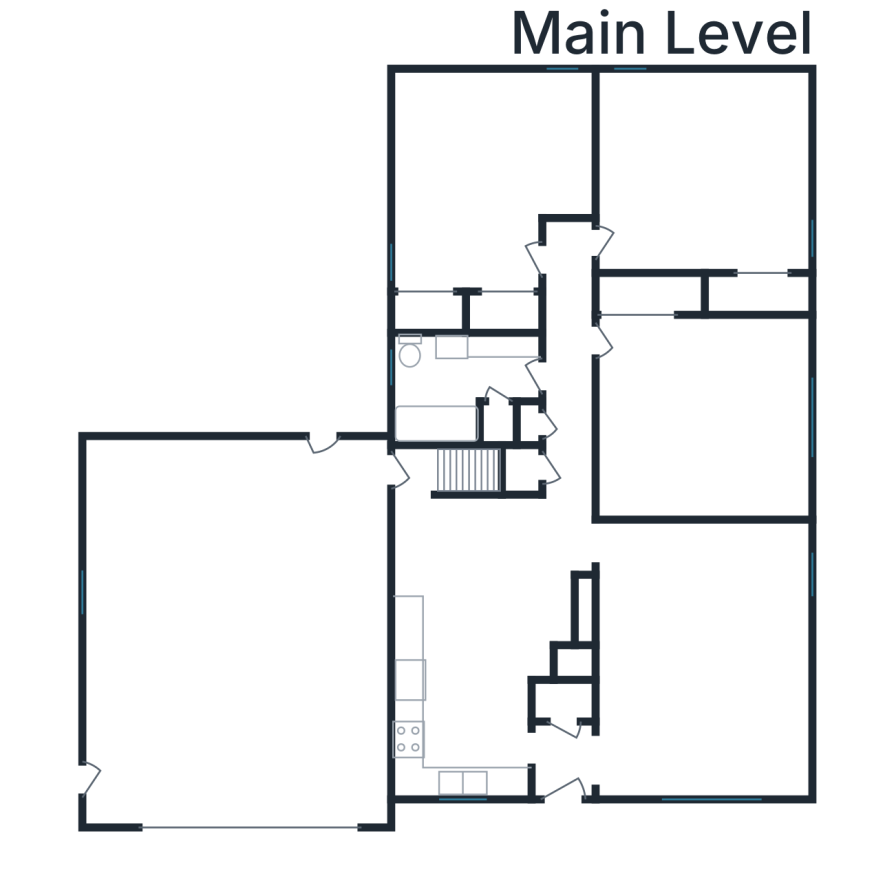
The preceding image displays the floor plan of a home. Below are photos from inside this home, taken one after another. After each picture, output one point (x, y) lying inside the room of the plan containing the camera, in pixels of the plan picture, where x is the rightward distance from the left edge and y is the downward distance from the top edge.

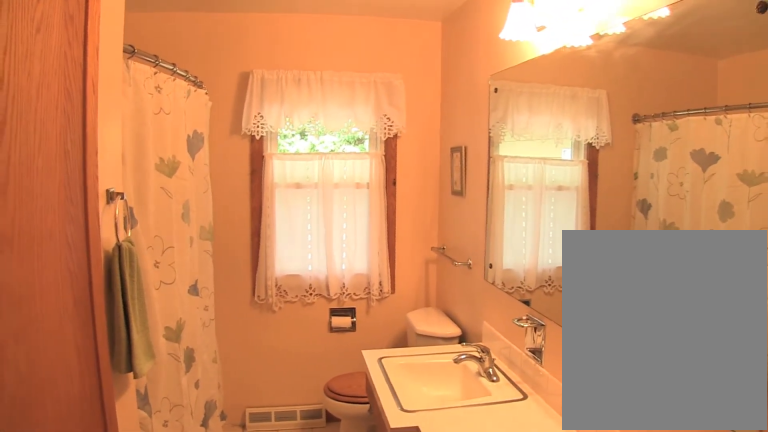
(459, 383)
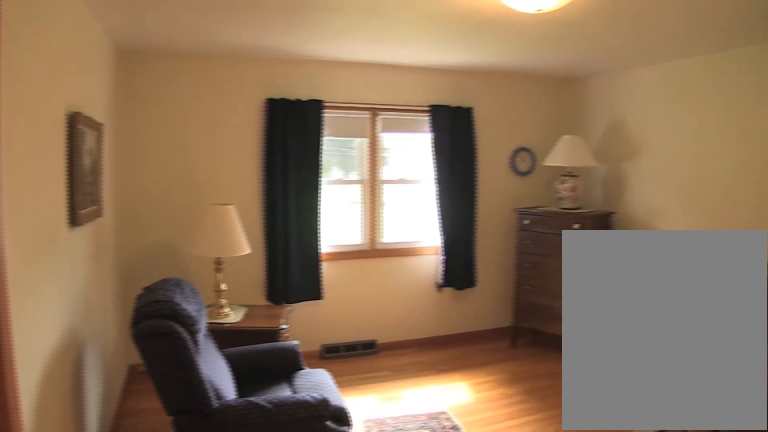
(699, 419)
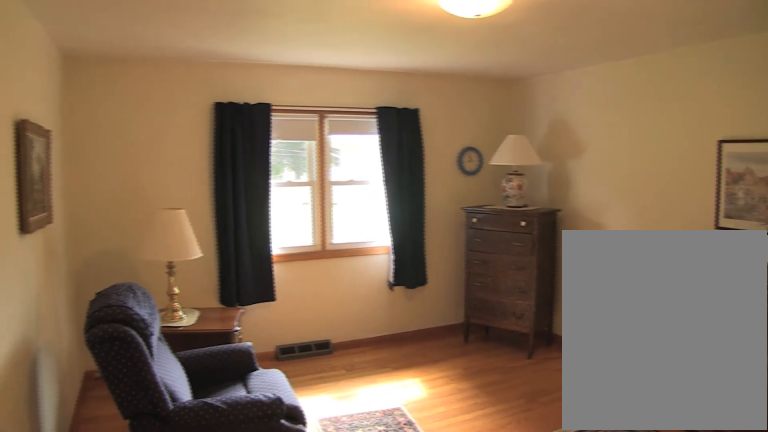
(699, 419)
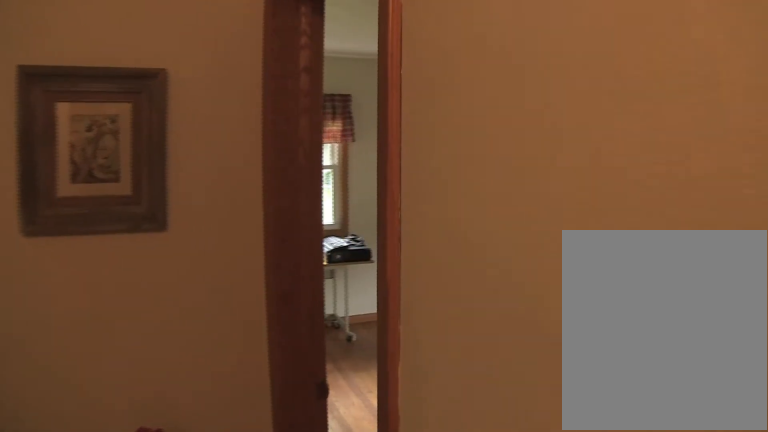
(568, 356)
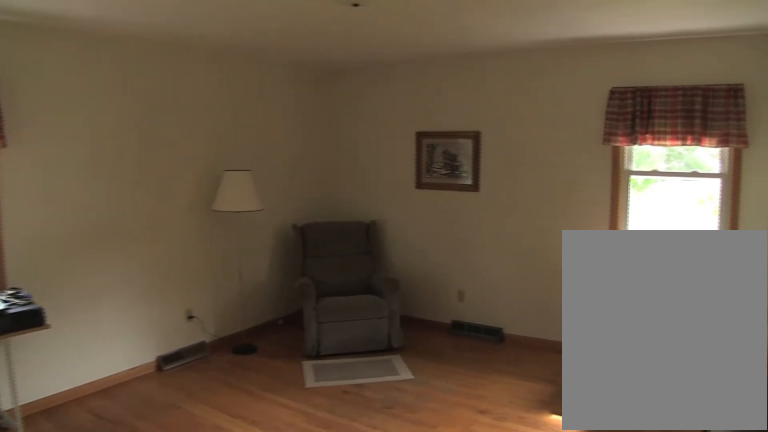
(699, 173)
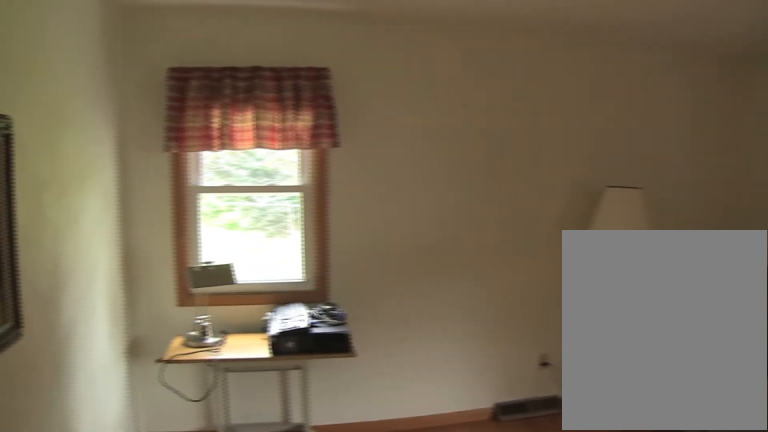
(699, 173)
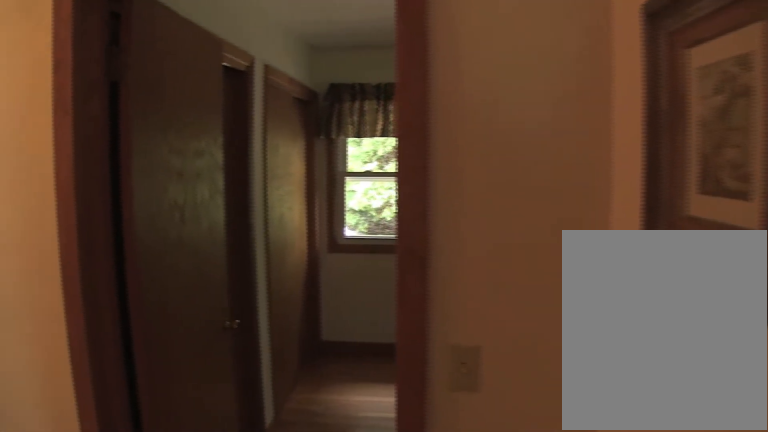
(569, 356)
